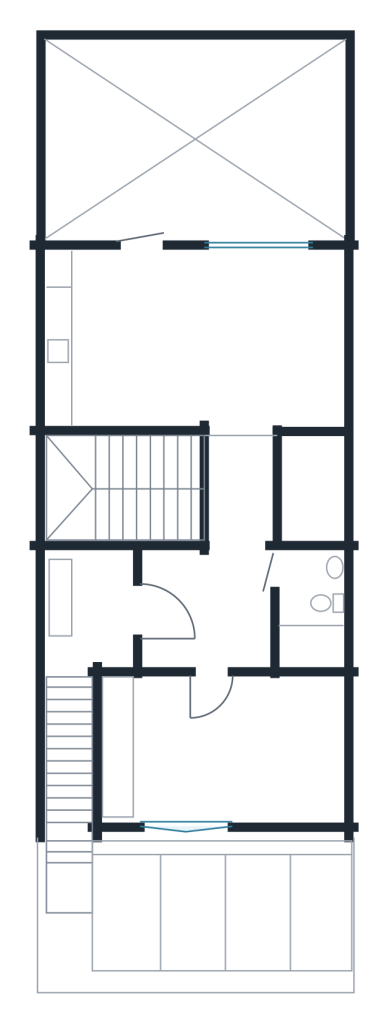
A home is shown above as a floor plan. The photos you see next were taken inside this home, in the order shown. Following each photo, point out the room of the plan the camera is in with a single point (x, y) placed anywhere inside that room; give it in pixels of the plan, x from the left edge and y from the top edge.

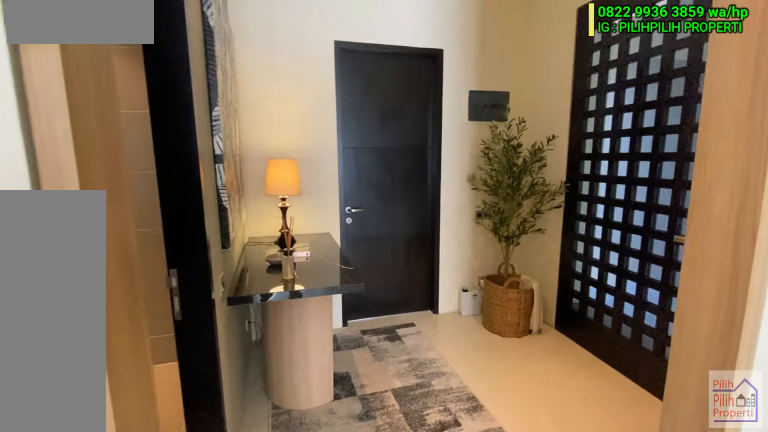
(201, 607)
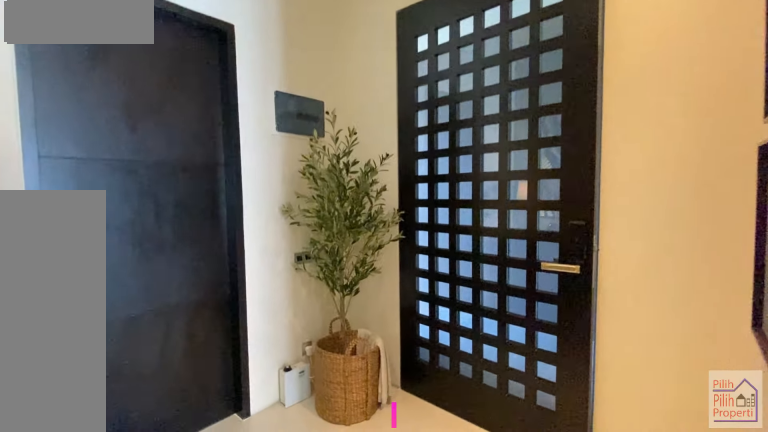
(201, 607)
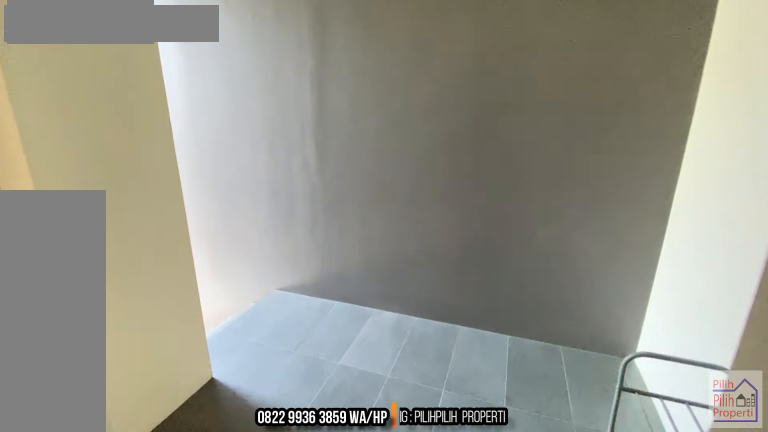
(87, 670)
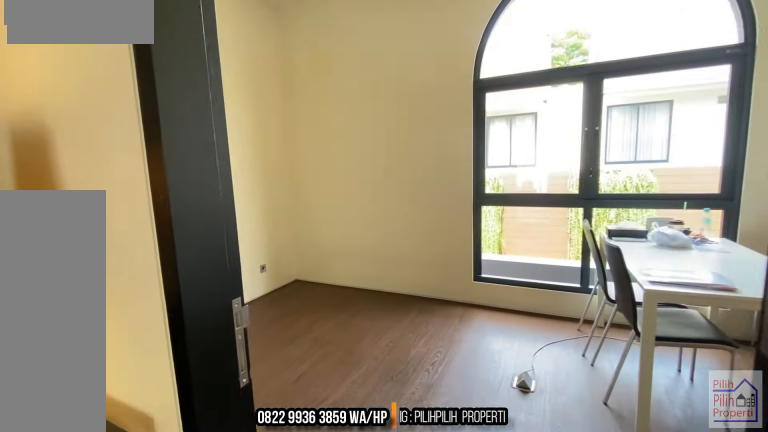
(216, 754)
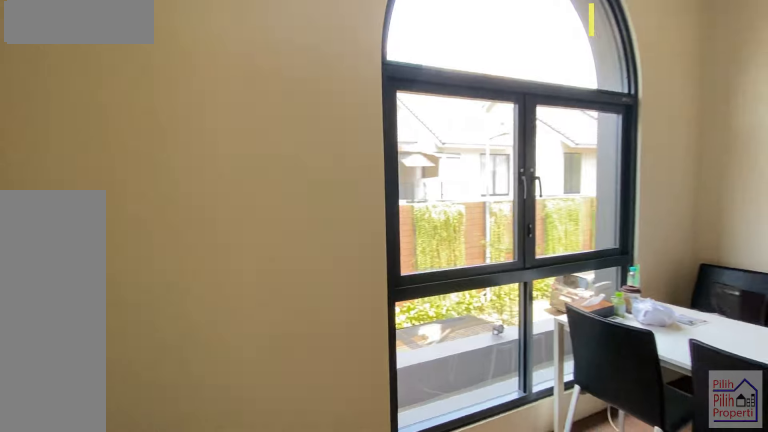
(216, 754)
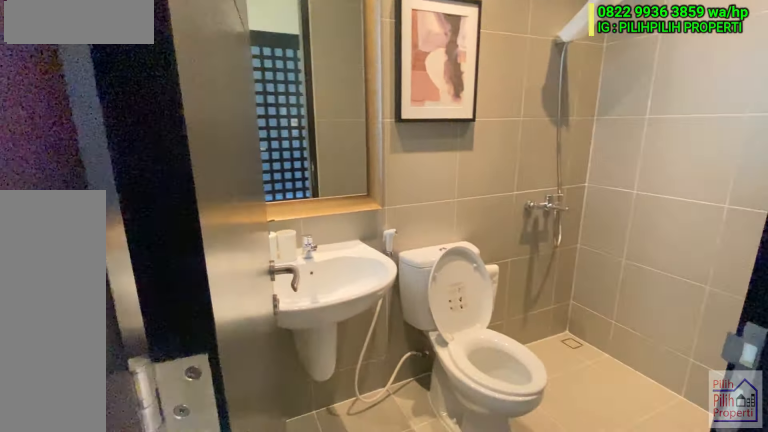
(308, 608)
